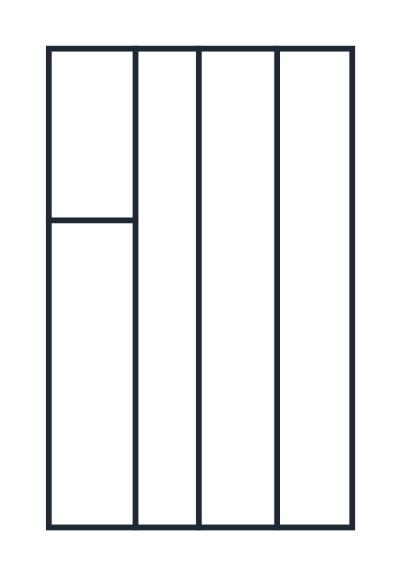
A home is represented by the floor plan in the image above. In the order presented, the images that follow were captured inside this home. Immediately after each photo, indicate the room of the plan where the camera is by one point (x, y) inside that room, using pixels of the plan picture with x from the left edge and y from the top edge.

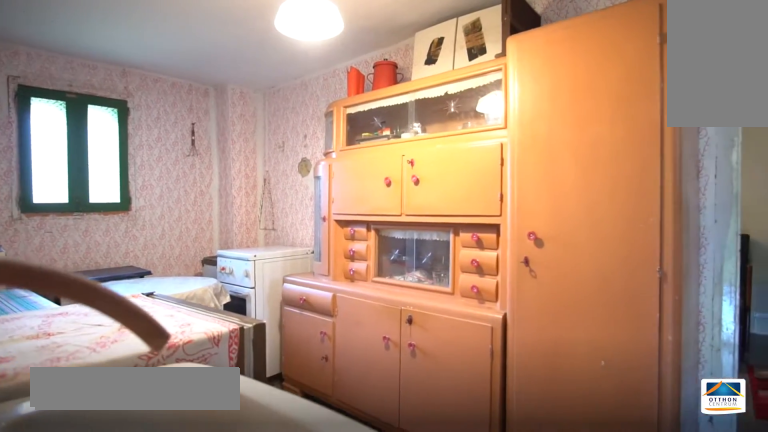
(239, 359)
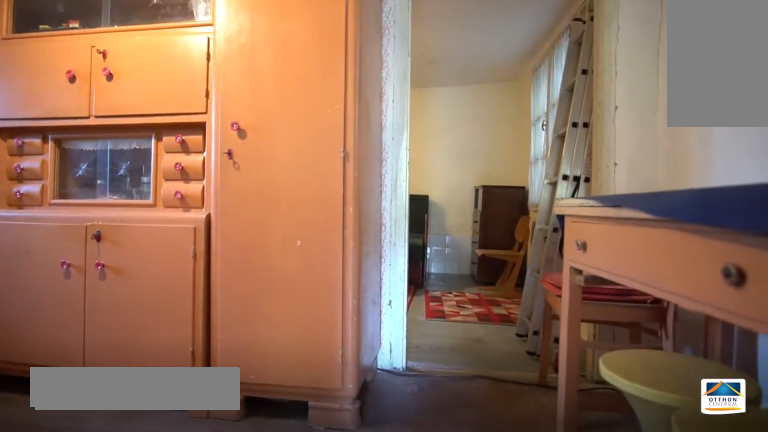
(239, 359)
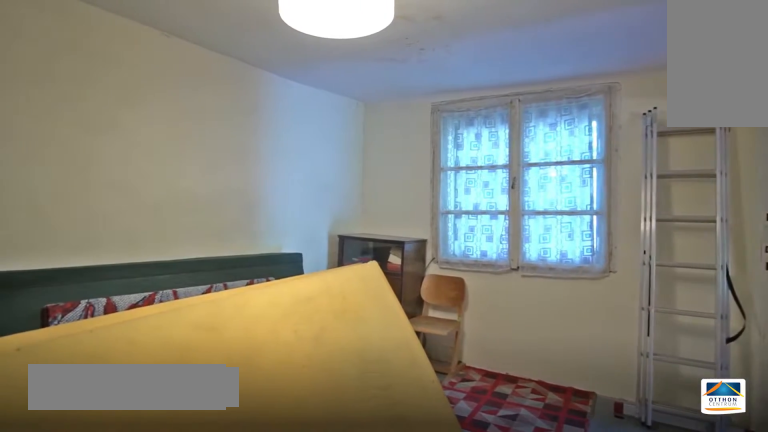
(320, 359)
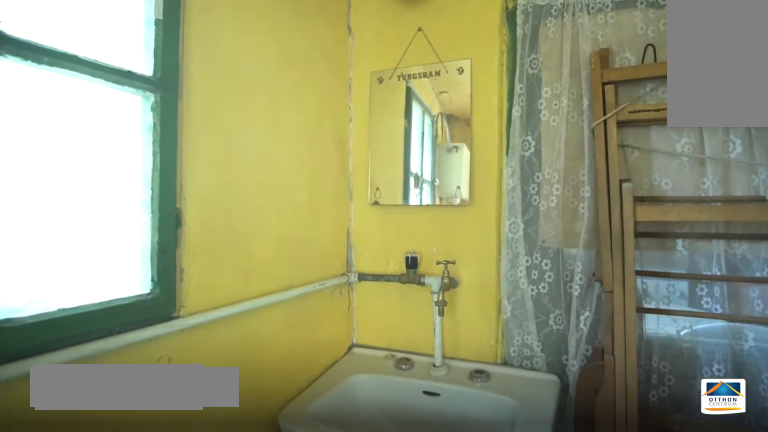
(89, 142)
